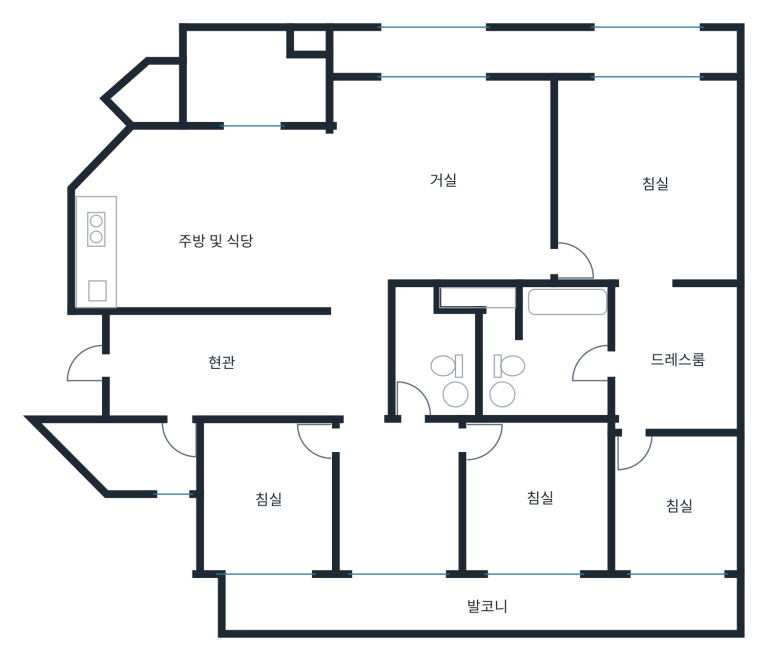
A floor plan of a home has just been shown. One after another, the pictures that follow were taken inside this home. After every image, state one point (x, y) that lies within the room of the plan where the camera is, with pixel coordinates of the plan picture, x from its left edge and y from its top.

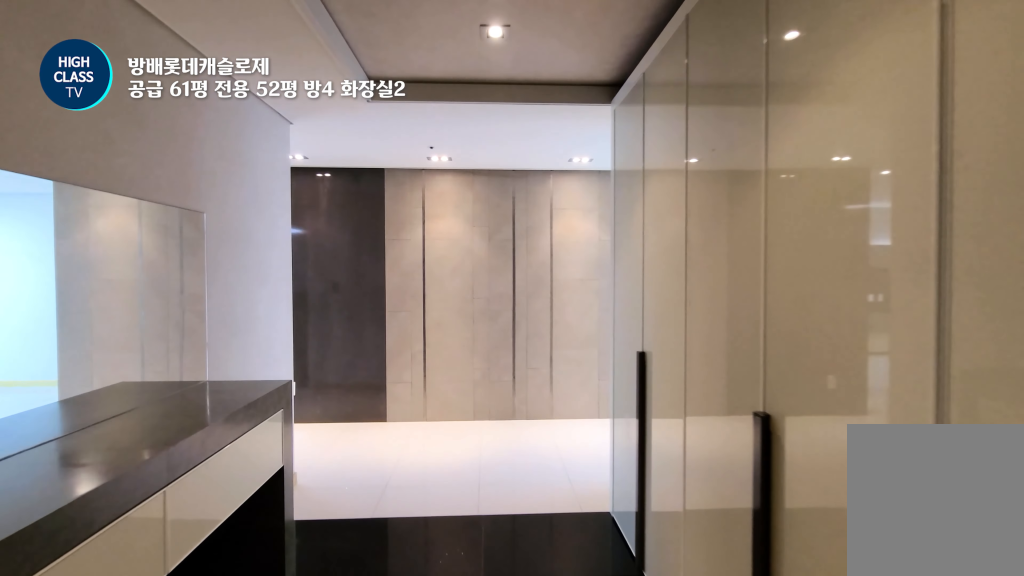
(221, 363)
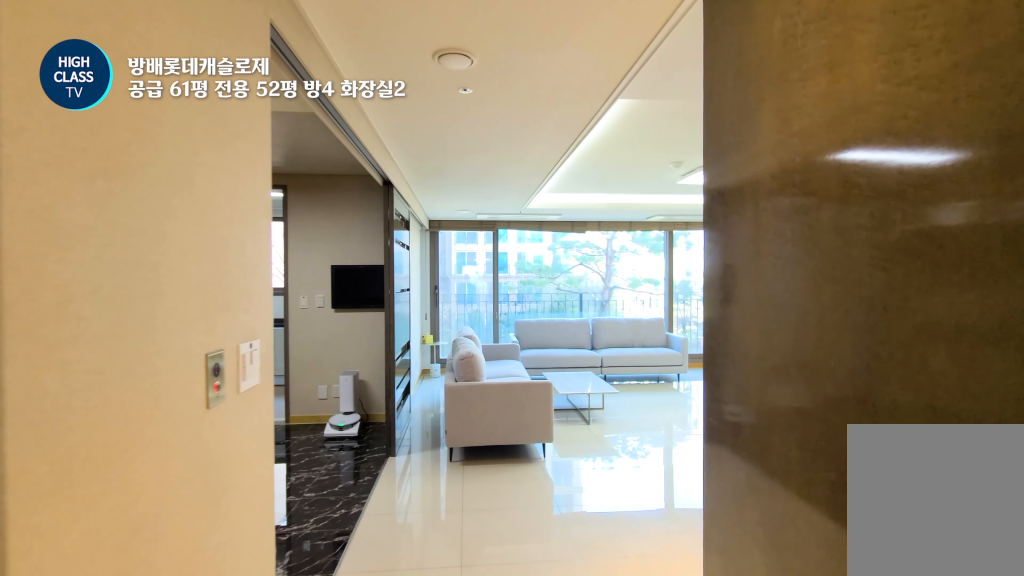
(358, 349)
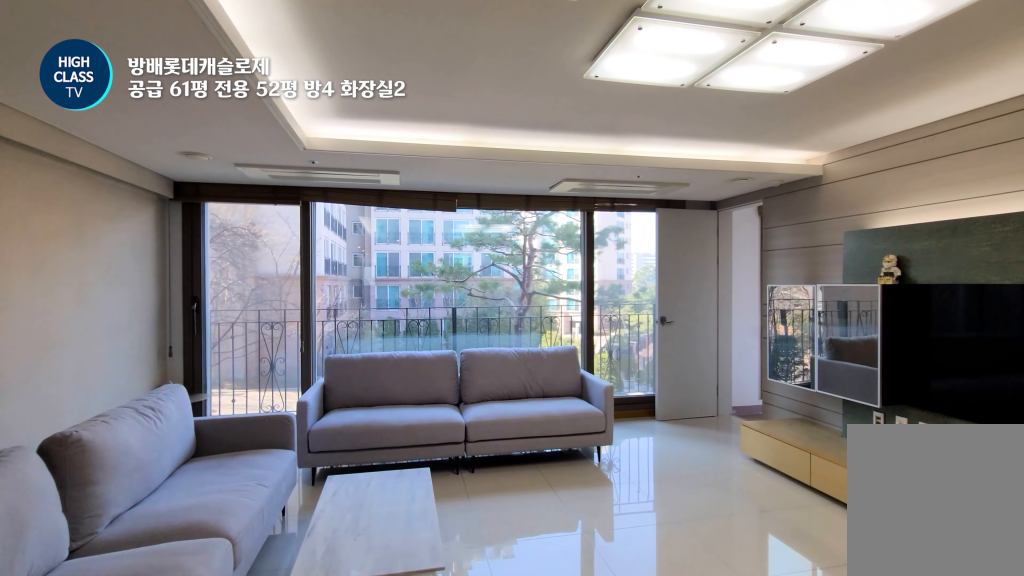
(441, 168)
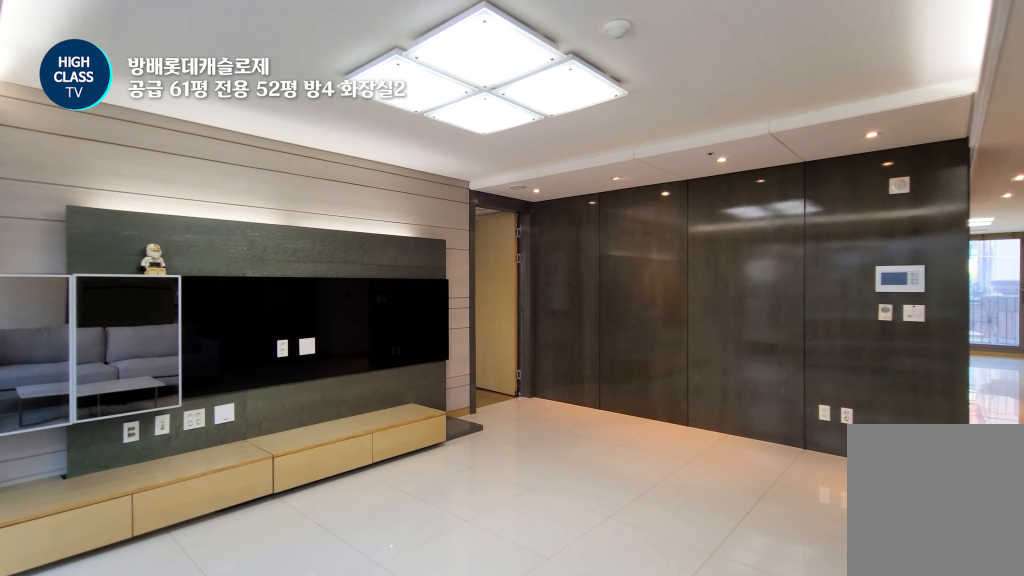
(441, 168)
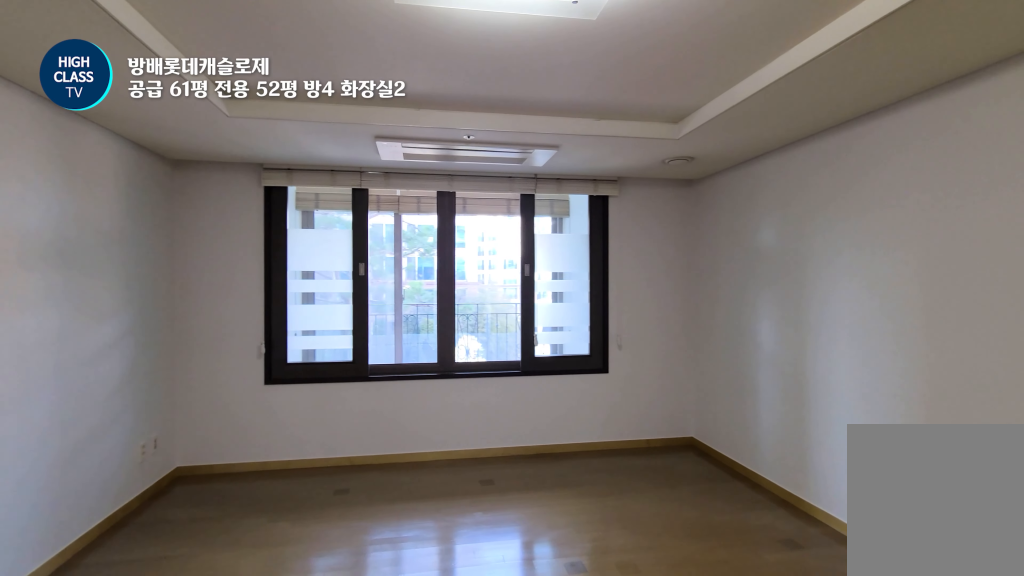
(645, 155)
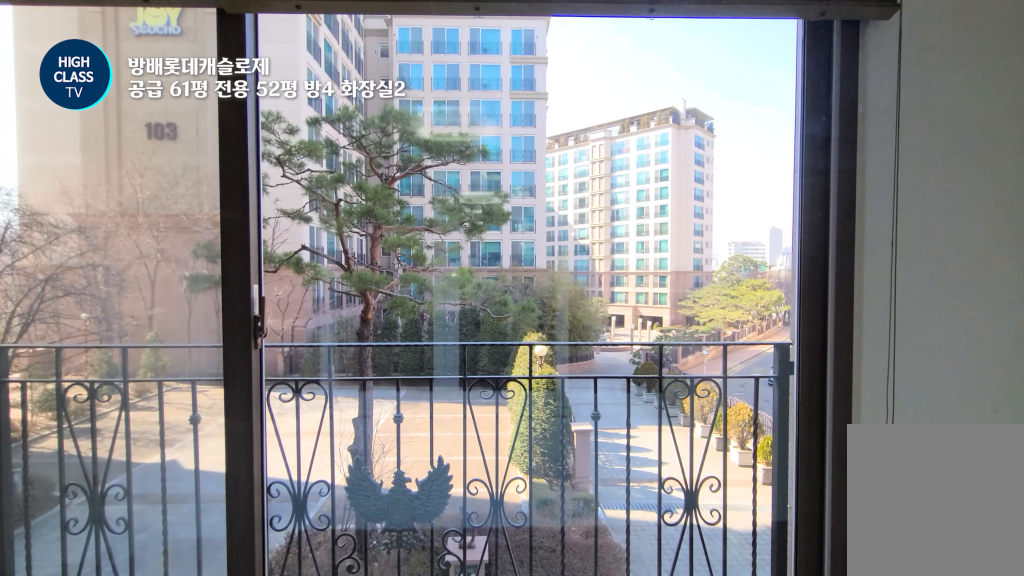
(645, 155)
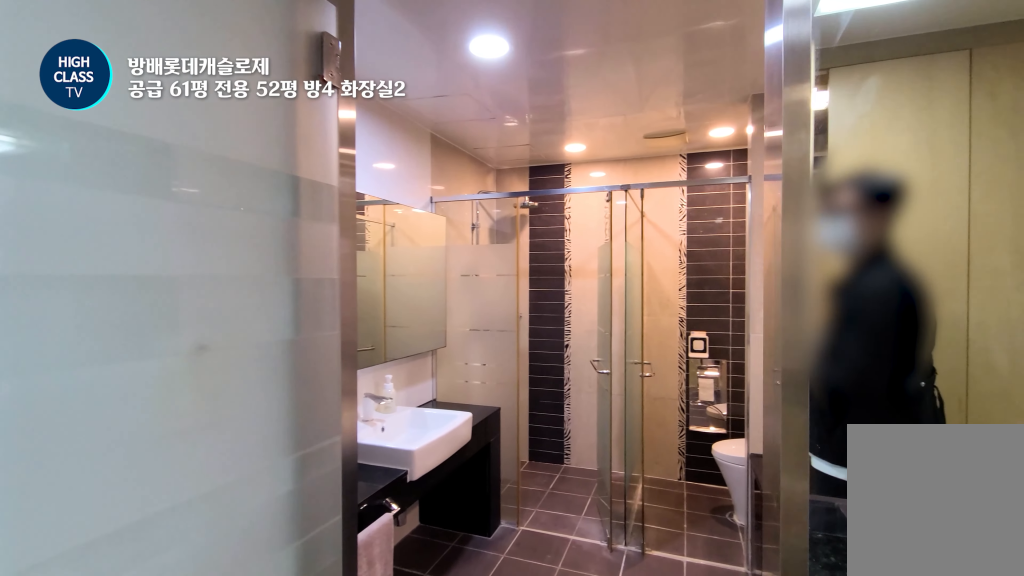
(672, 357)
